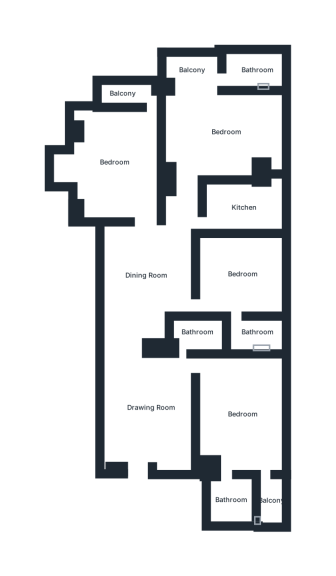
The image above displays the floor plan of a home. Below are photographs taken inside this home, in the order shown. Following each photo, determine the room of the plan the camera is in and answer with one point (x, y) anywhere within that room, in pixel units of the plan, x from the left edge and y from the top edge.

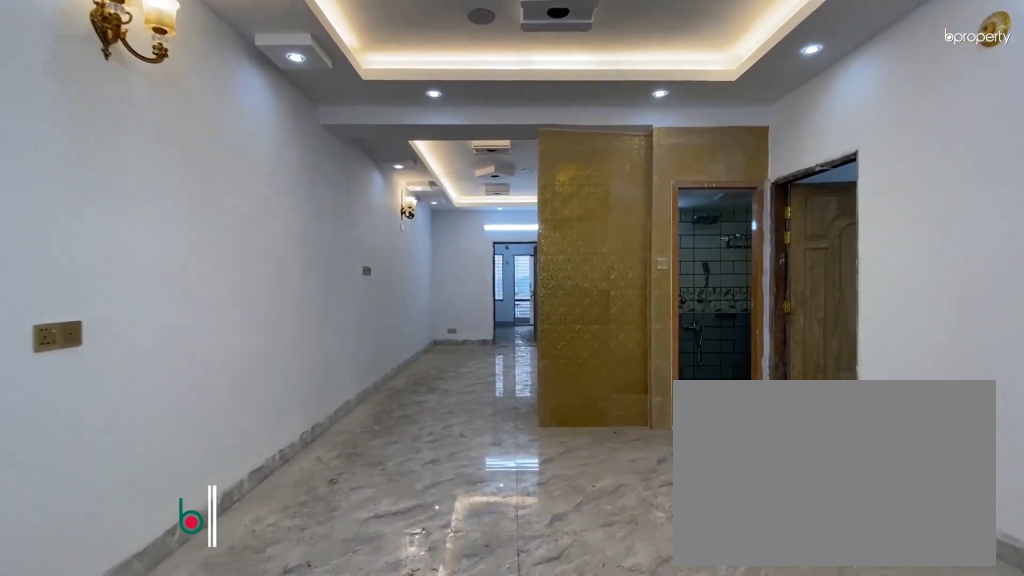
(148, 408)
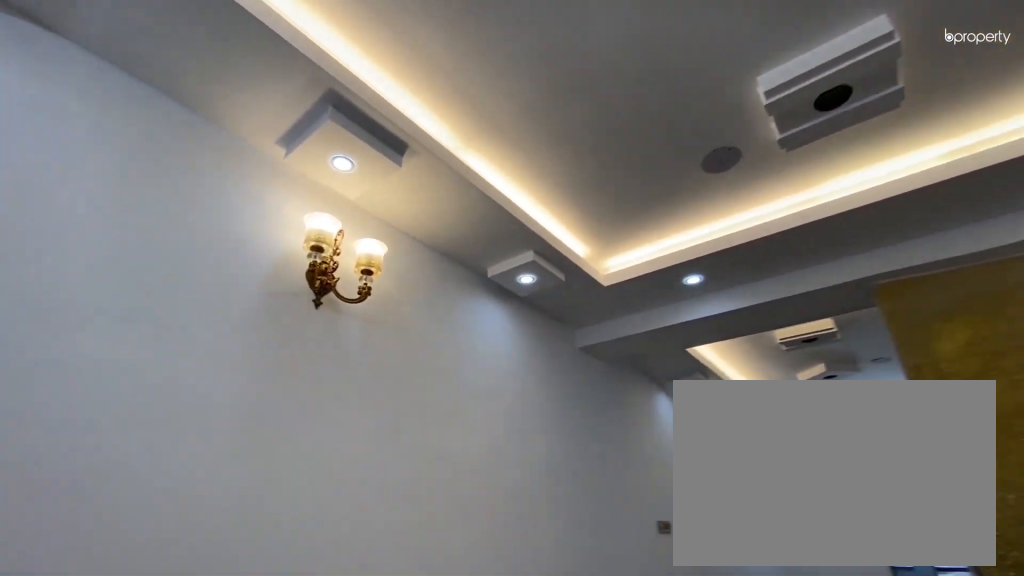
(148, 408)
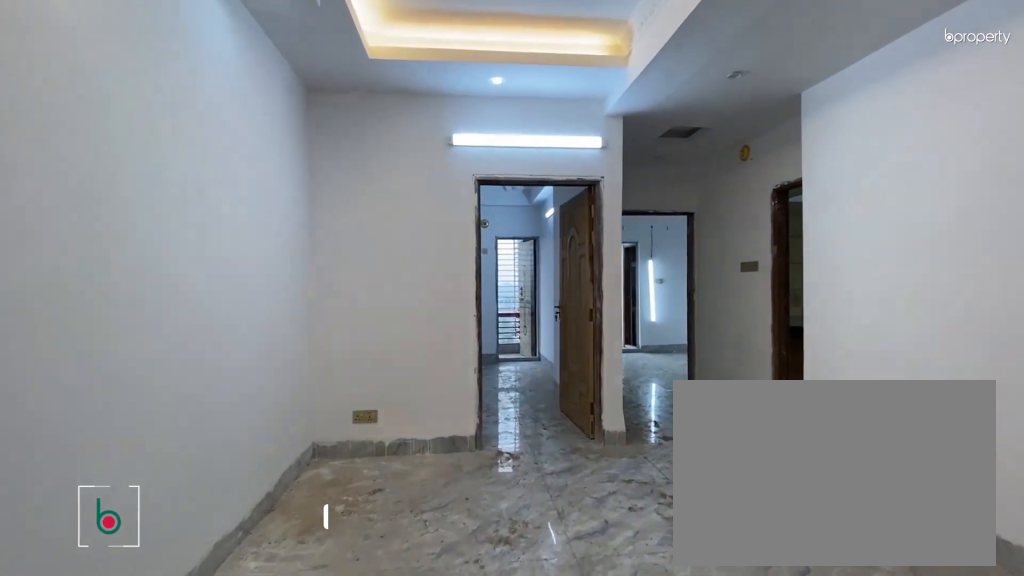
(145, 275)
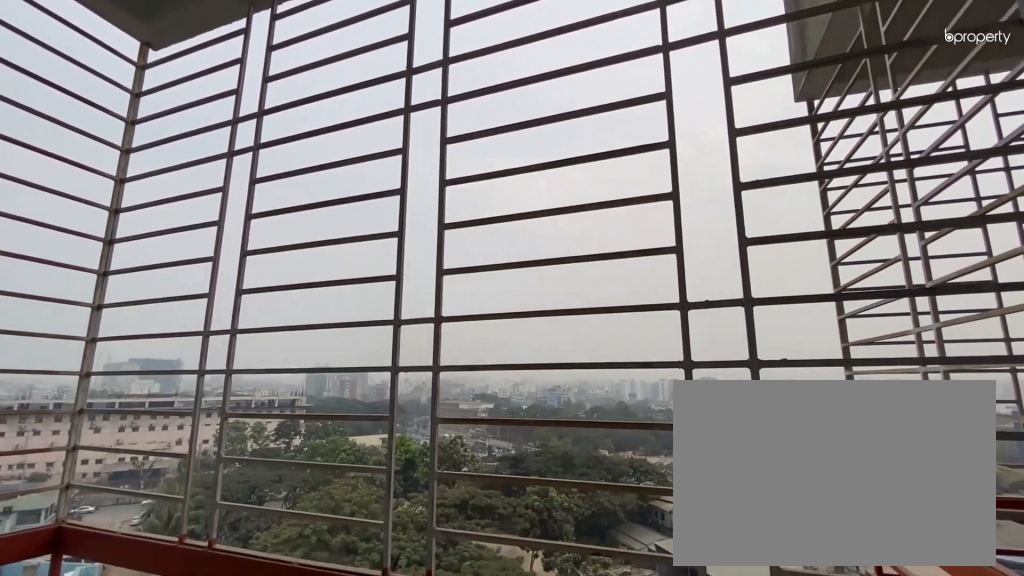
(123, 93)
